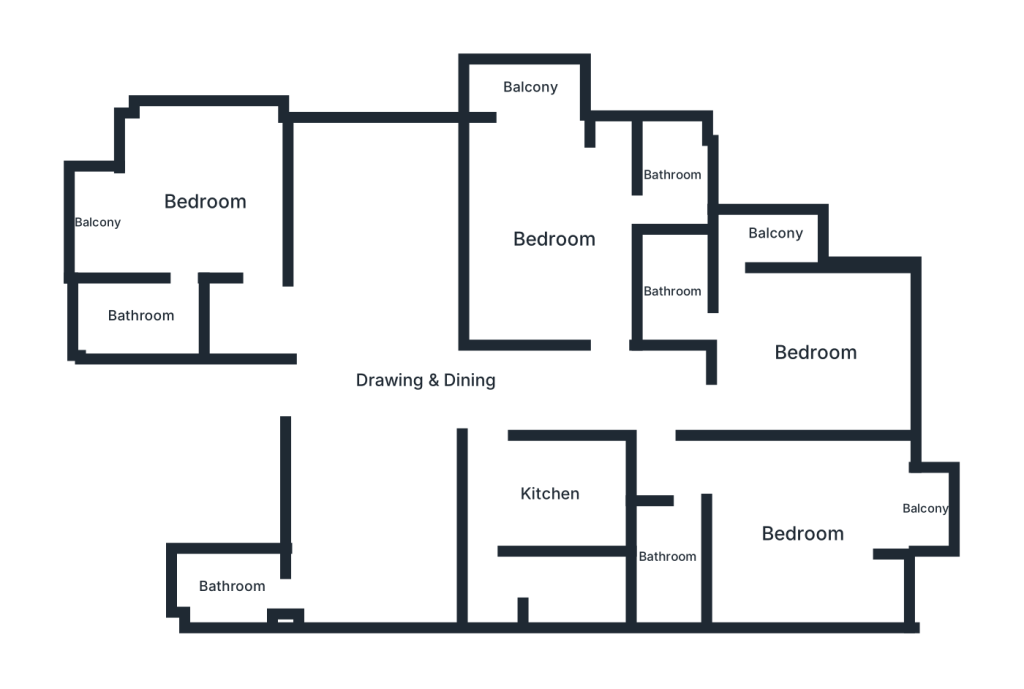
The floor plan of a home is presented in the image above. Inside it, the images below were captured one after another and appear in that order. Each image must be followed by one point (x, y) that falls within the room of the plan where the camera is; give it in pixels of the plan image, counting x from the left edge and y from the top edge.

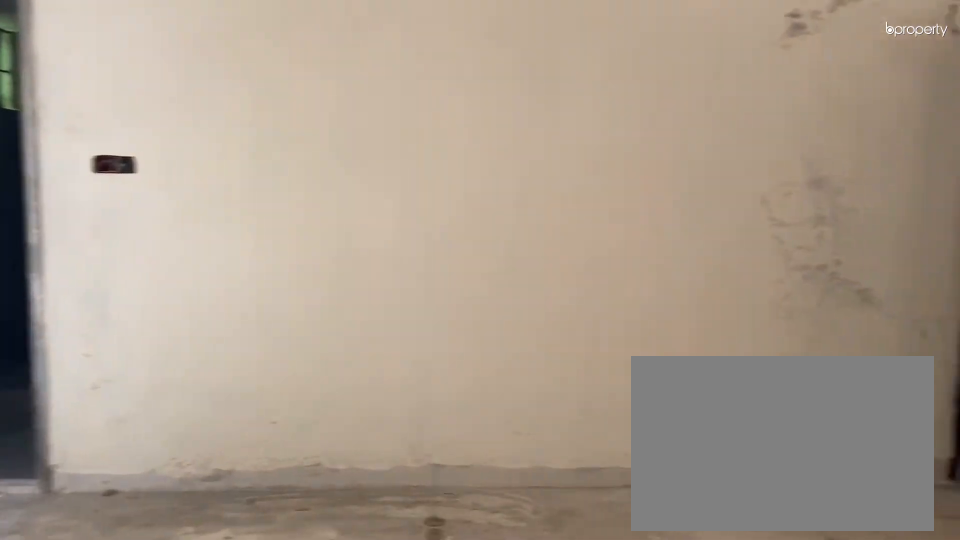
(425, 380)
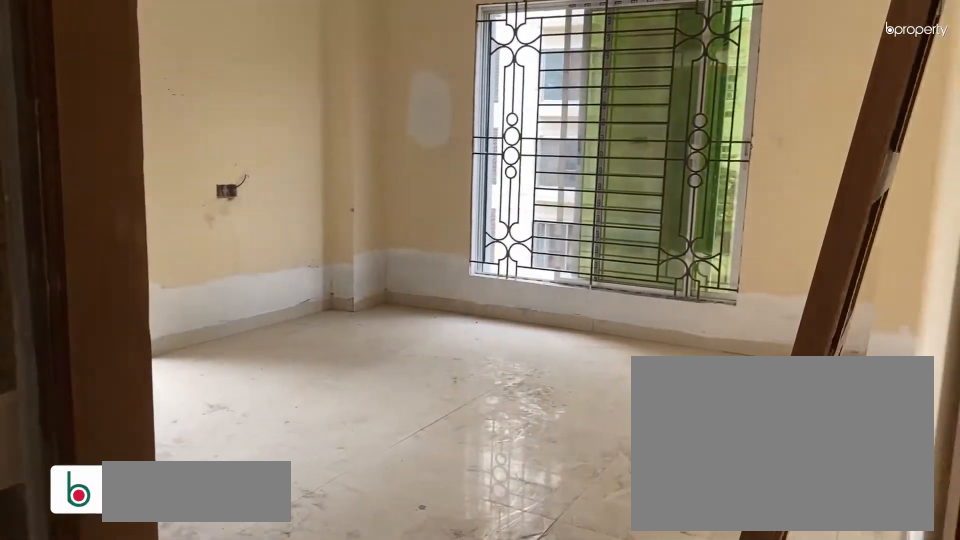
(230, 239)
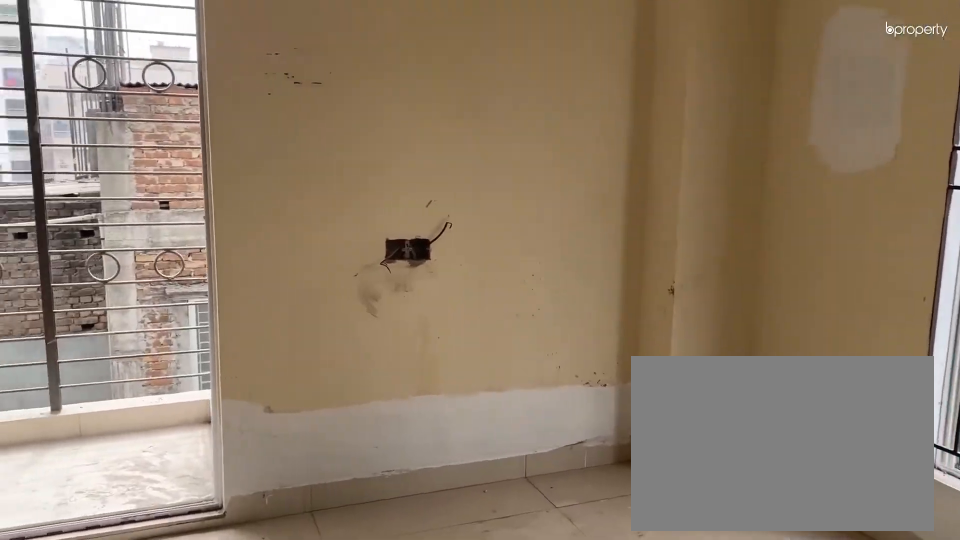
(206, 202)
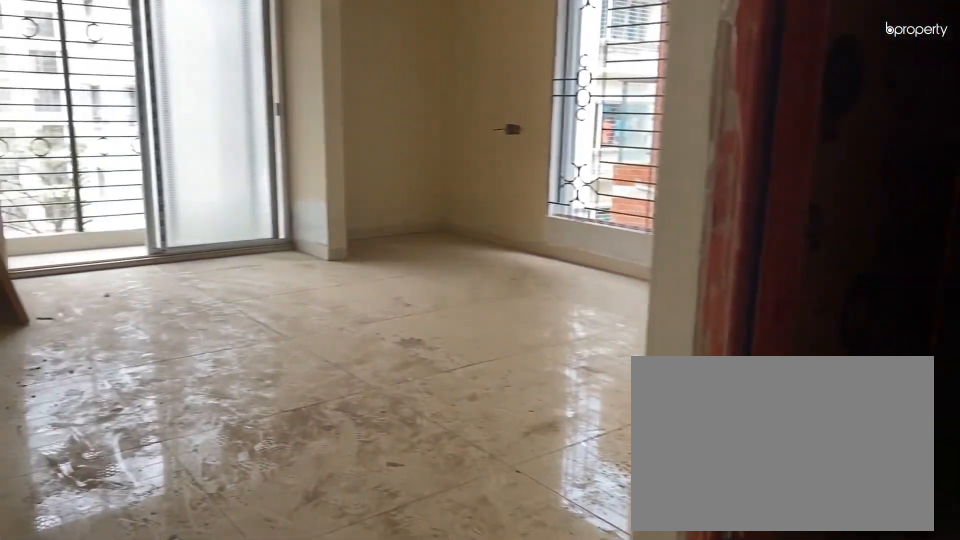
(803, 533)
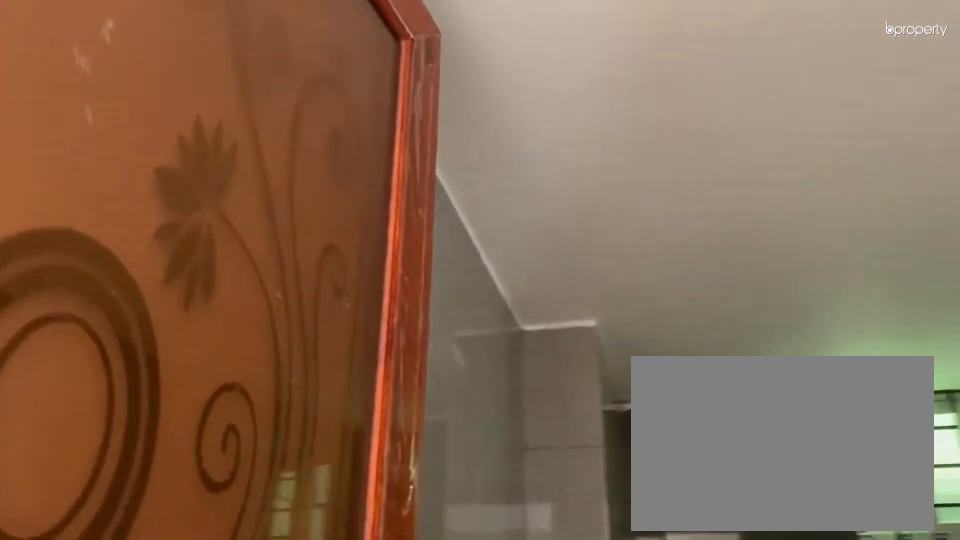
(667, 555)
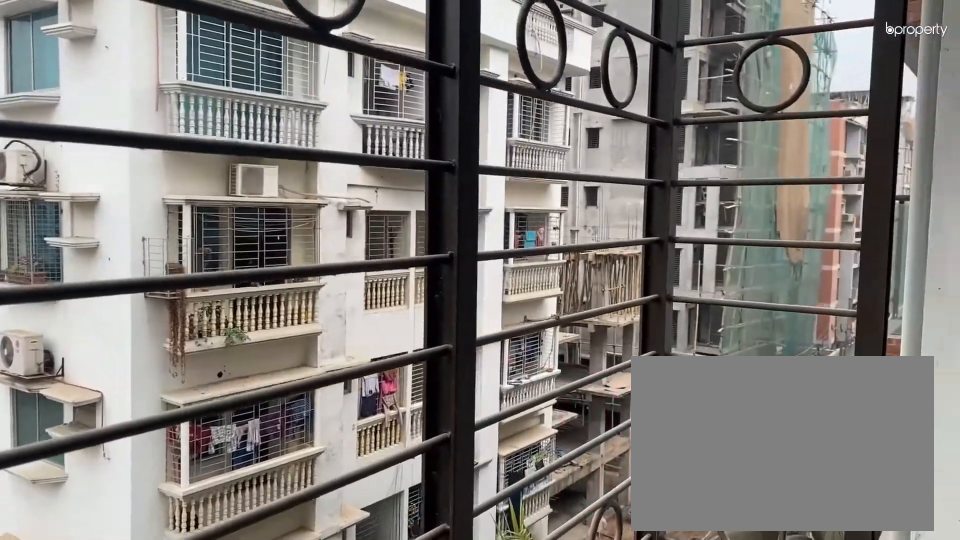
(926, 509)
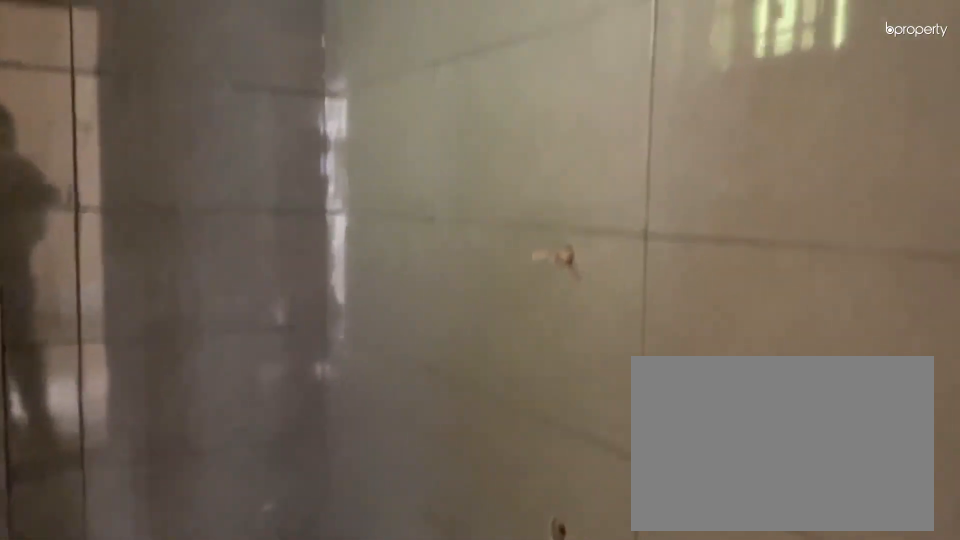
(233, 586)
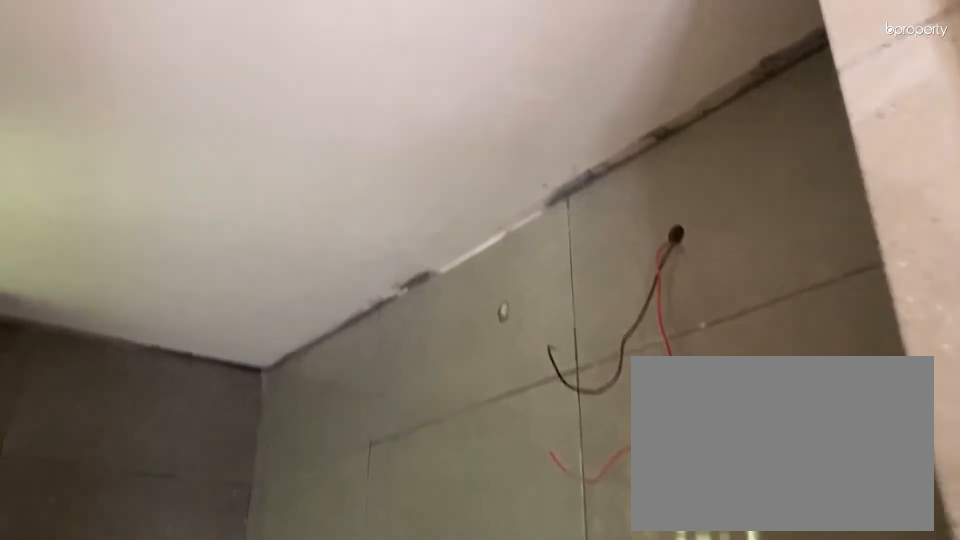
(233, 586)
